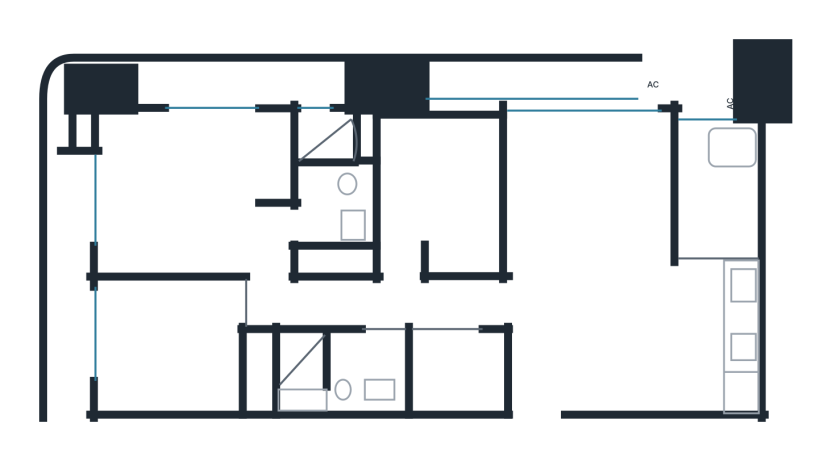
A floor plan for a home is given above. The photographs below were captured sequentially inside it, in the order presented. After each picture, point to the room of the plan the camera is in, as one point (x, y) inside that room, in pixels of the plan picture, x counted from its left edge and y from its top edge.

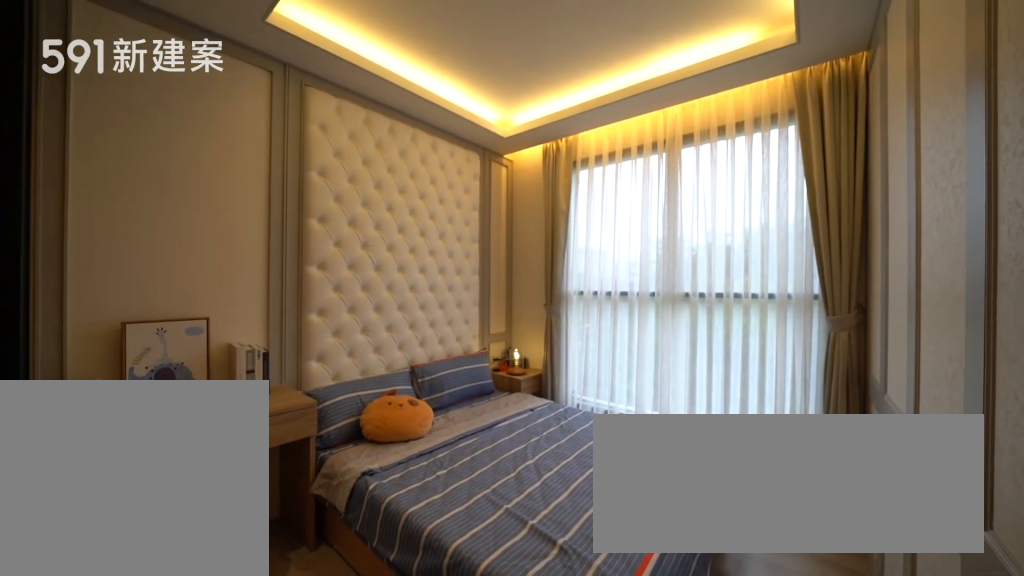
(177, 349)
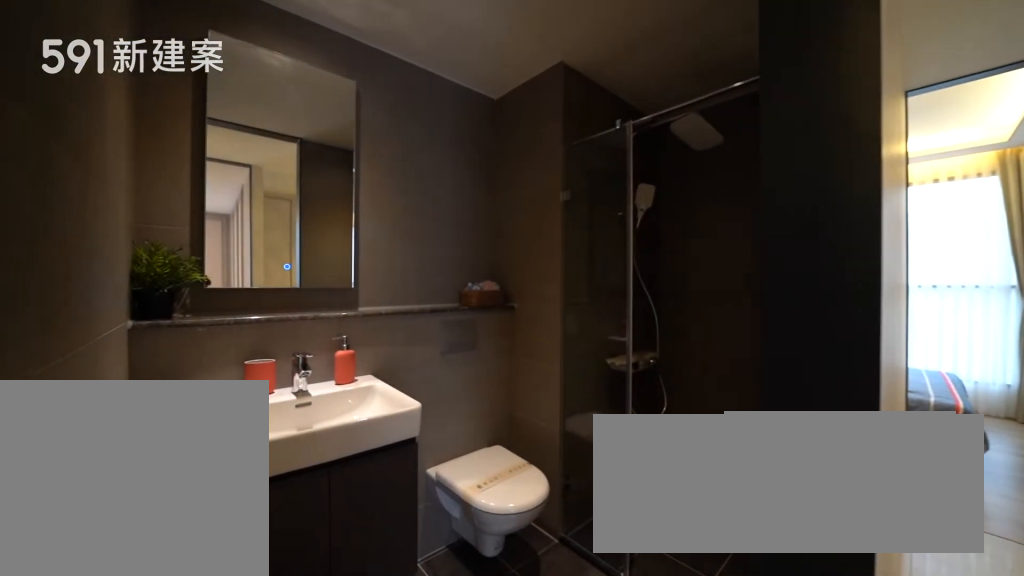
(335, 372)
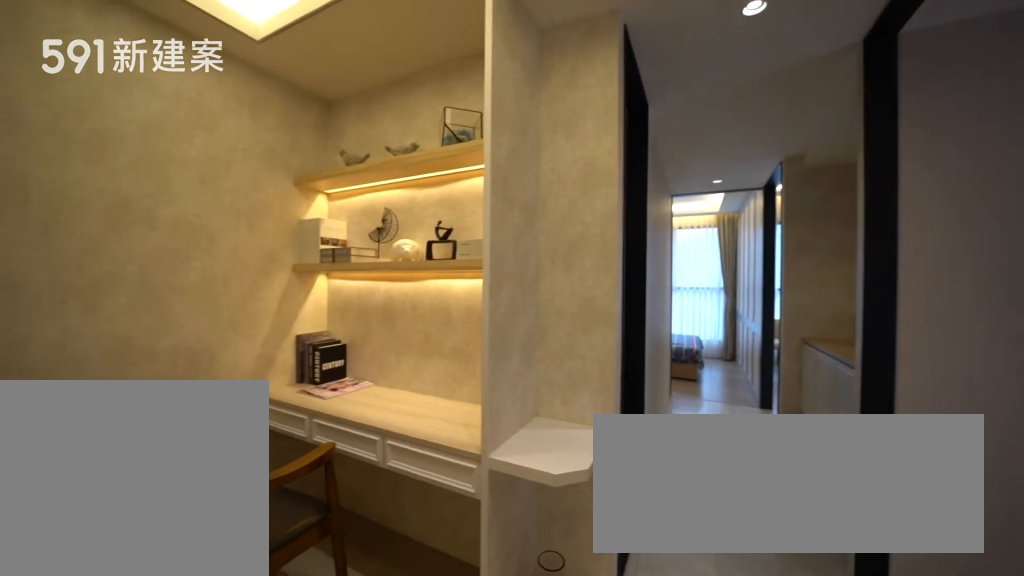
(463, 370)
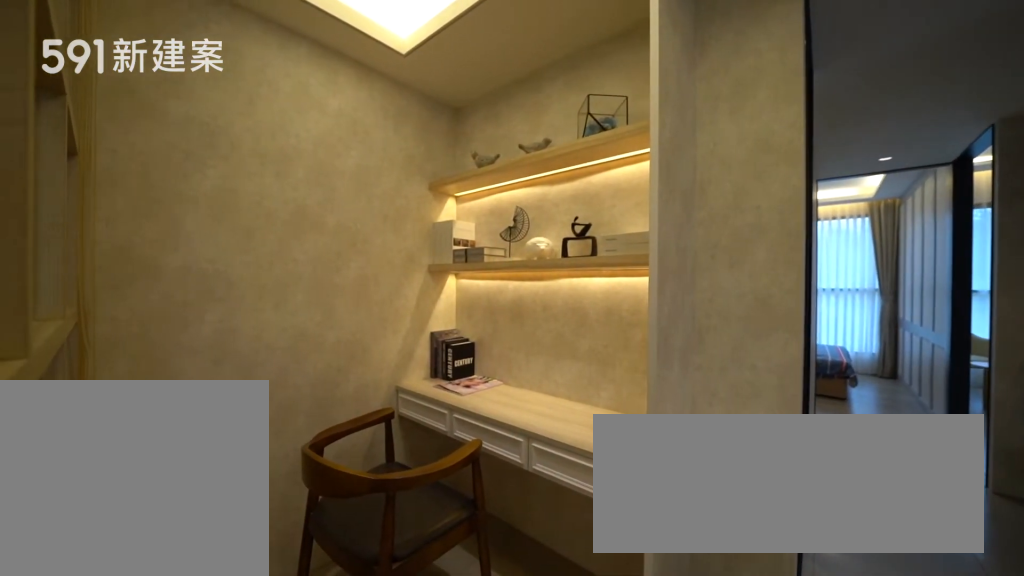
(463, 370)
